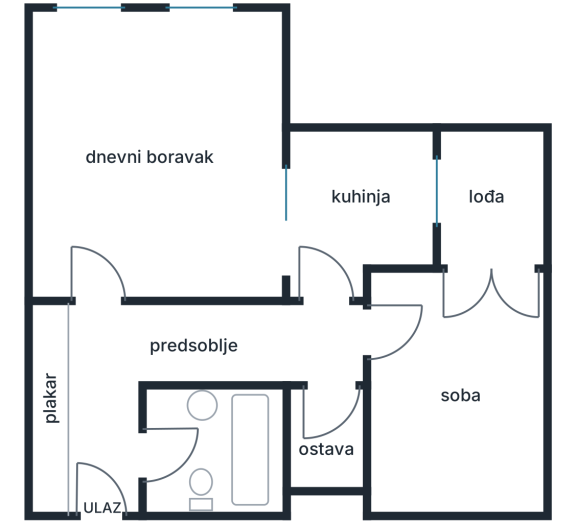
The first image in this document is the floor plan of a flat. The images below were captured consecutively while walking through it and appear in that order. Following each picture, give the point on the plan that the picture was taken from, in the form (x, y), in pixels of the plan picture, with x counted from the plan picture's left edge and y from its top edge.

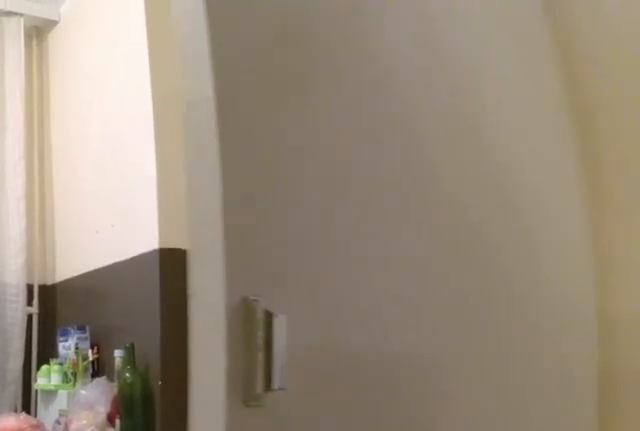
(256, 226)
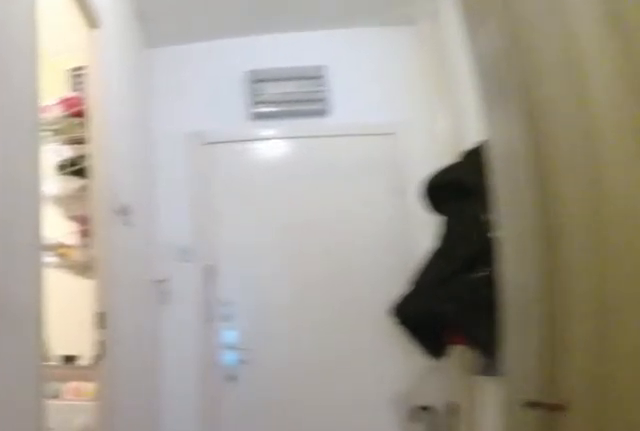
(79, 309)
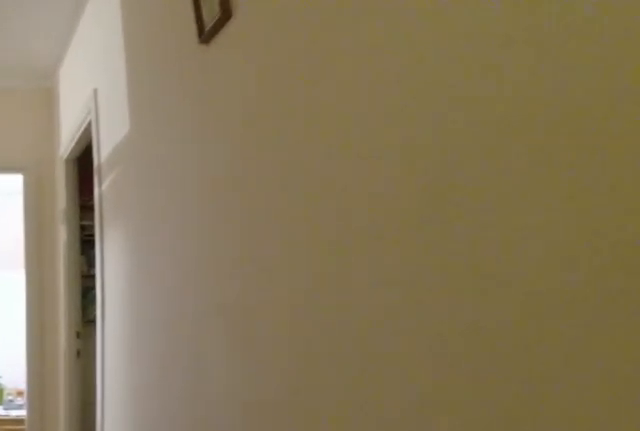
(122, 342)
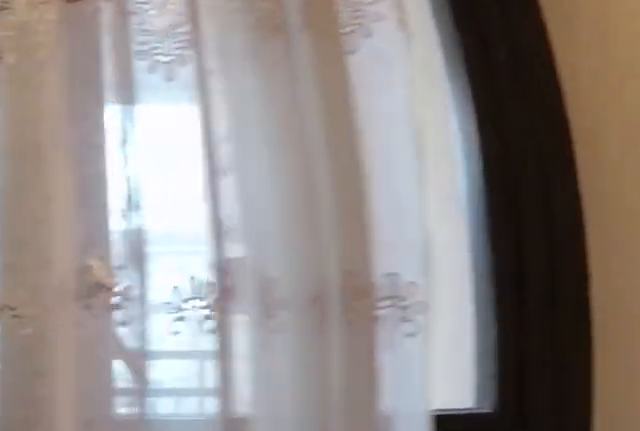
(525, 339)
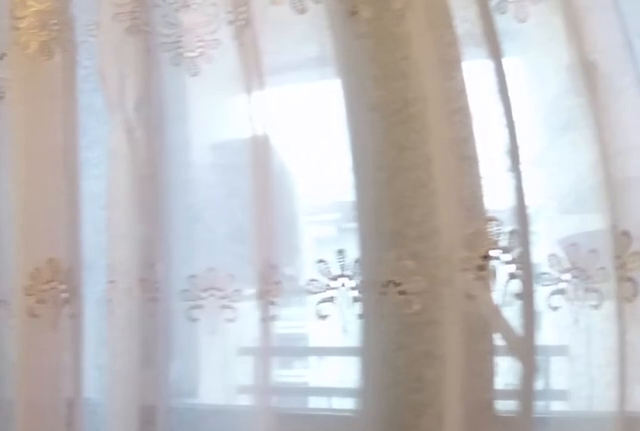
(535, 335)
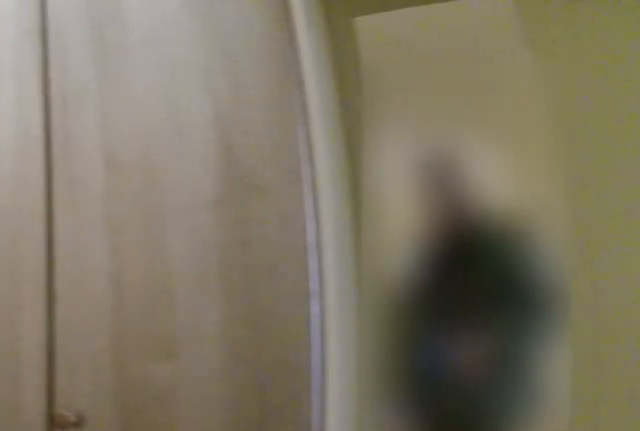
(95, 362)
